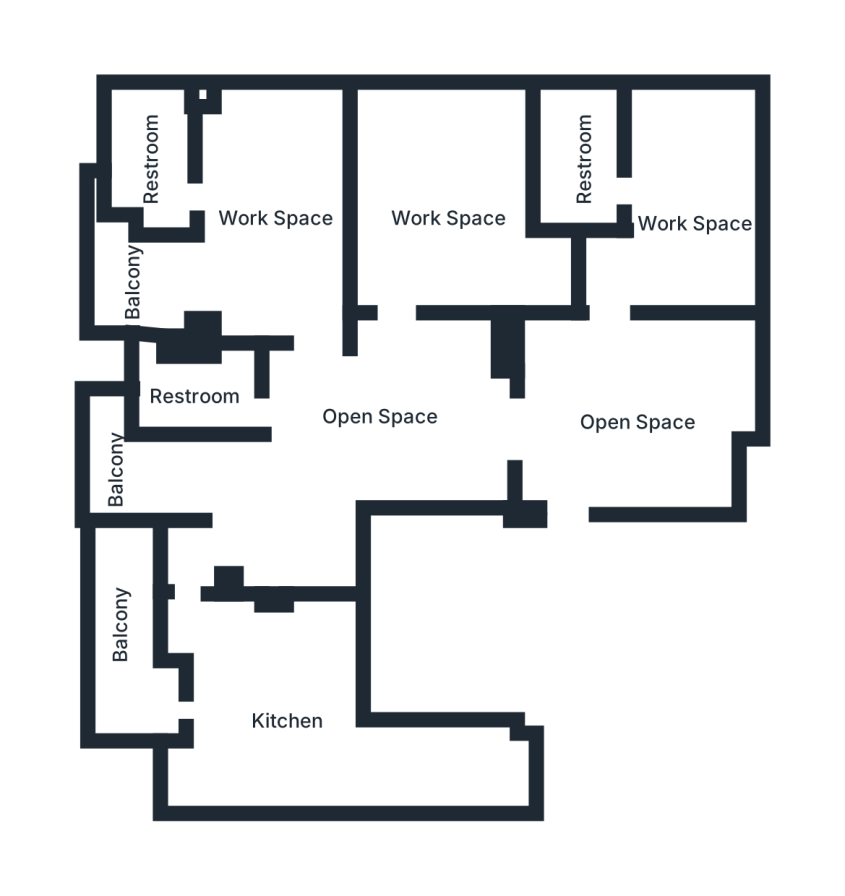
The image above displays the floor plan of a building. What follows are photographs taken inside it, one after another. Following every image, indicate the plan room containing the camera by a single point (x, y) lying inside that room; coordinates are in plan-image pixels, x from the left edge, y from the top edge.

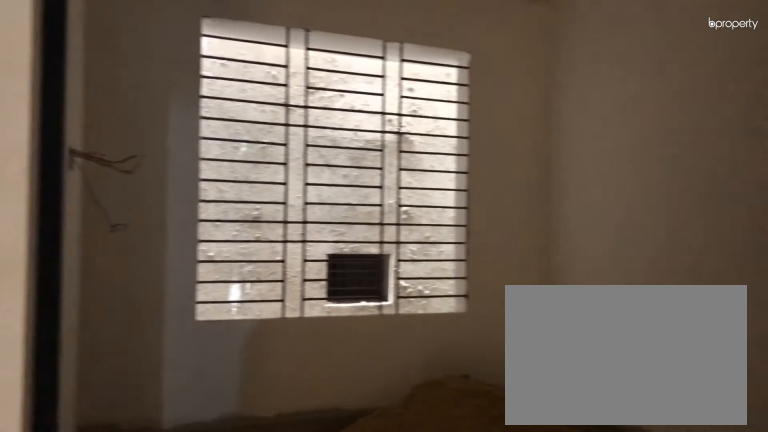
(684, 227)
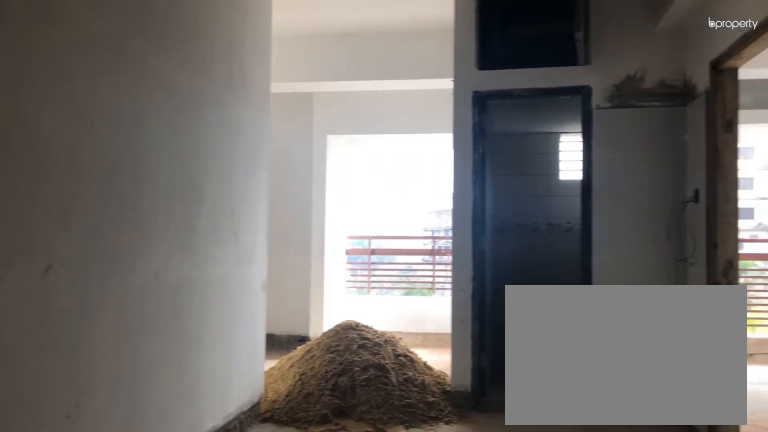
(390, 426)
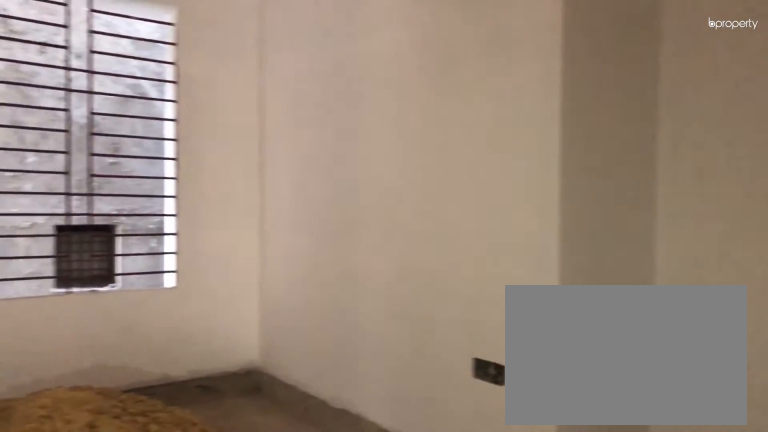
(467, 227)
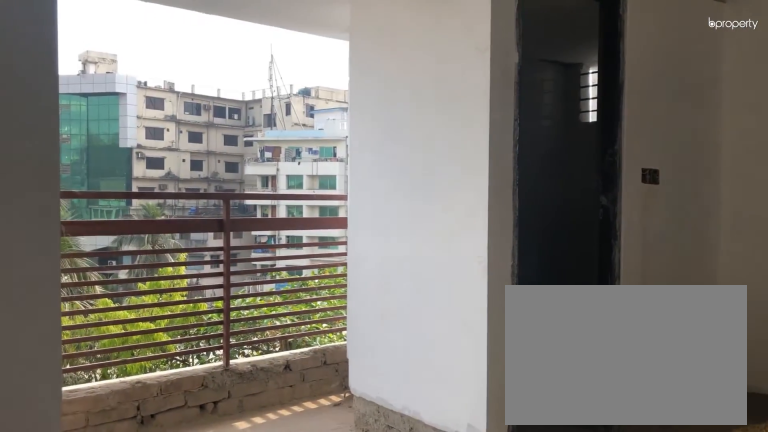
(281, 209)
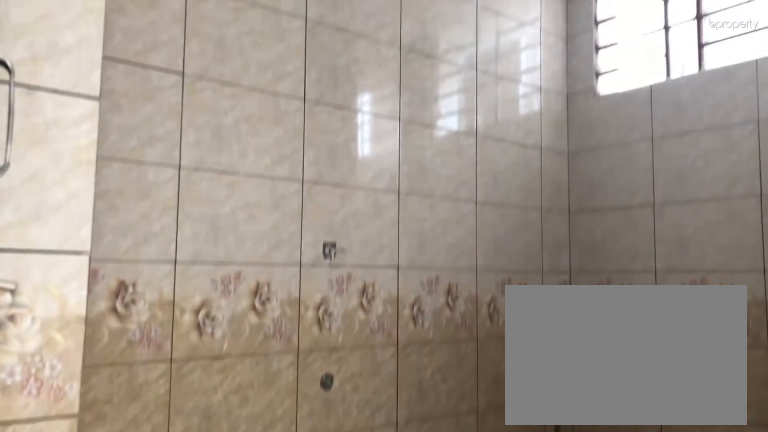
(151, 160)
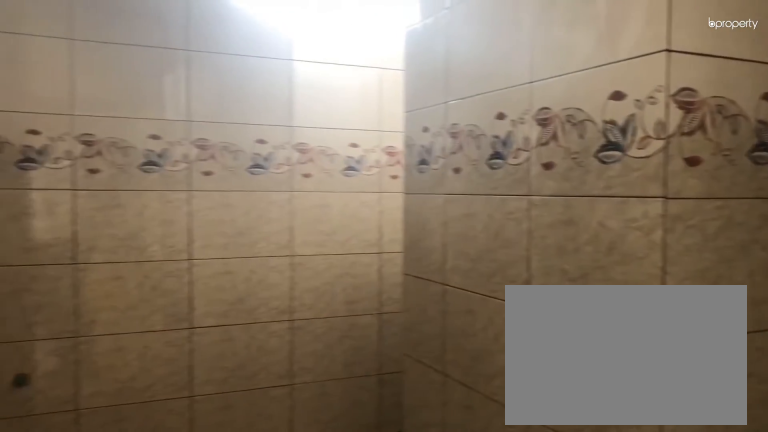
(193, 401)
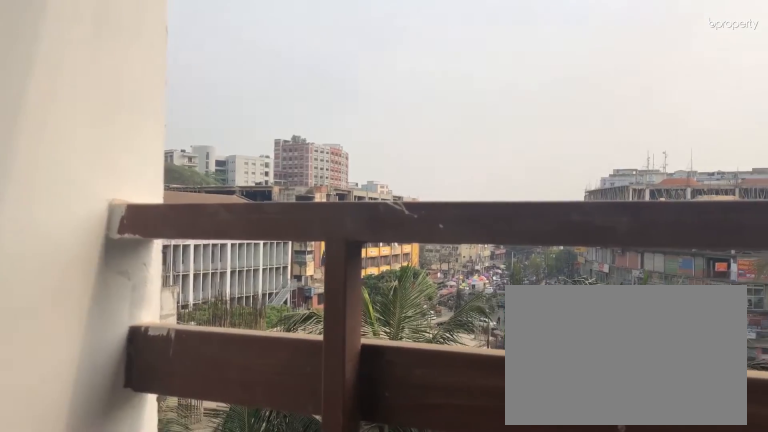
(139, 472)
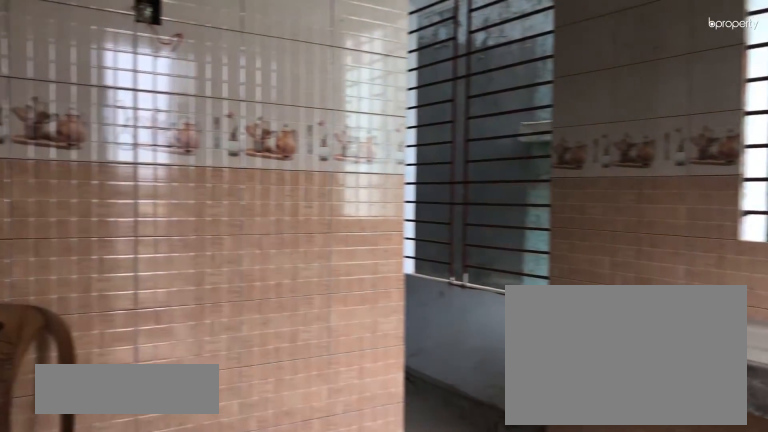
(293, 724)
